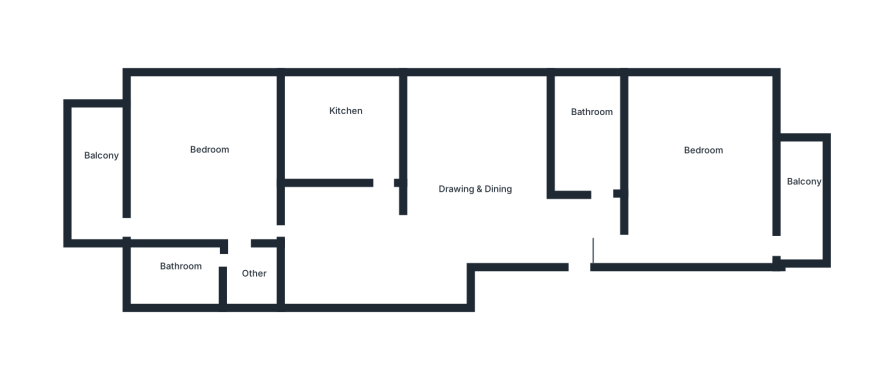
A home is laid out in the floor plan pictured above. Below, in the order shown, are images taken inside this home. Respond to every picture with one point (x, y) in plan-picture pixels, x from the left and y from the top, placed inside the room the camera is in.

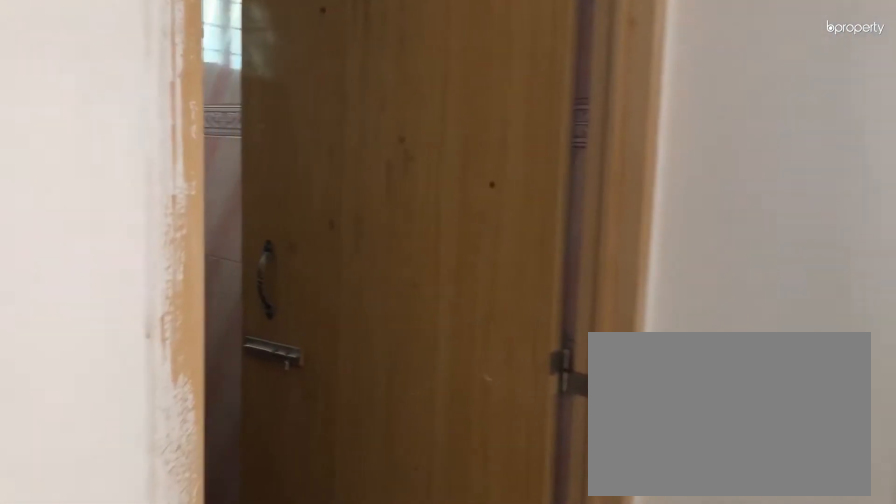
(595, 185)
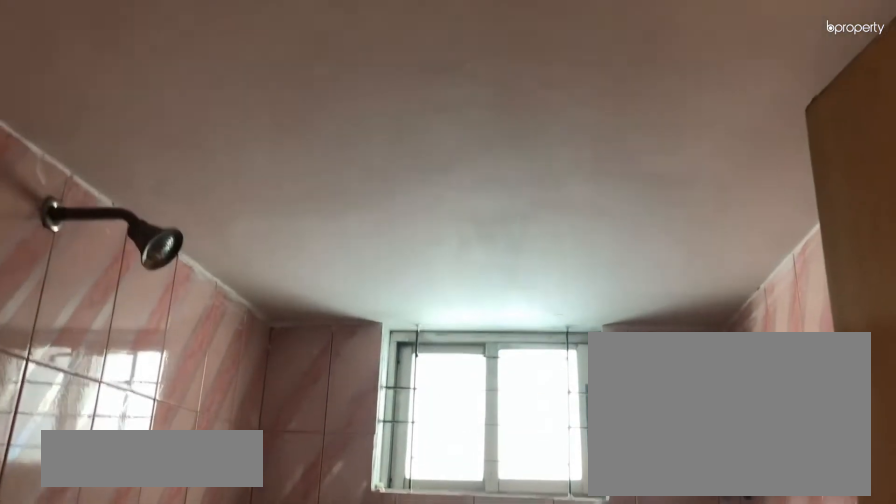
(592, 144)
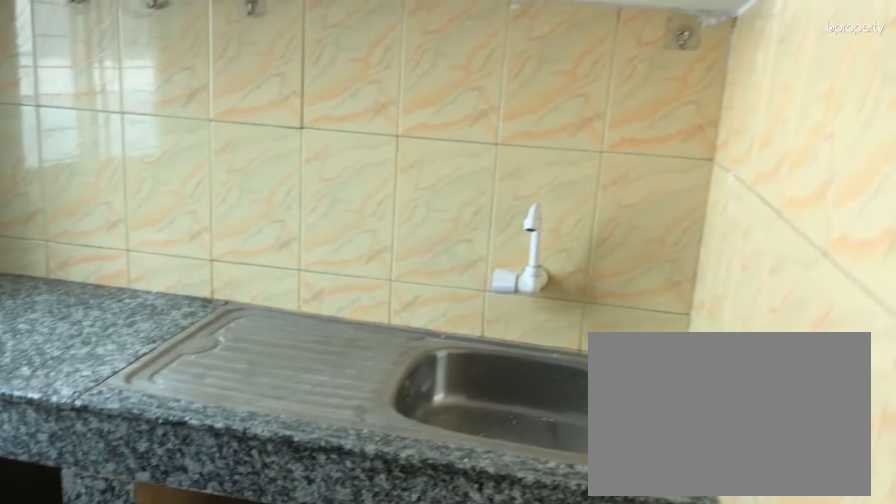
(350, 128)
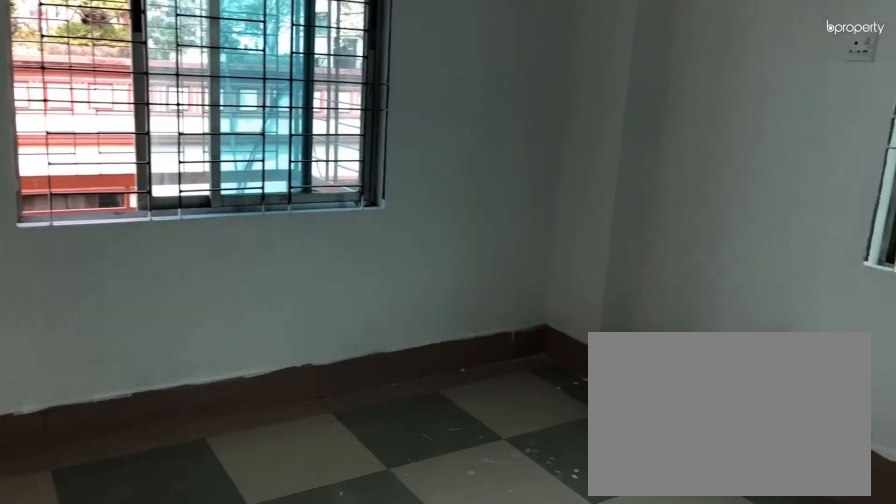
(205, 158)
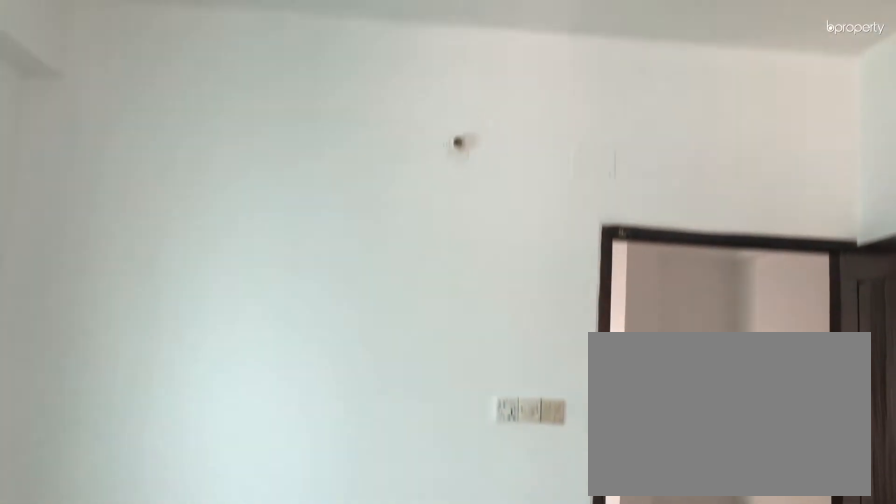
(205, 158)
